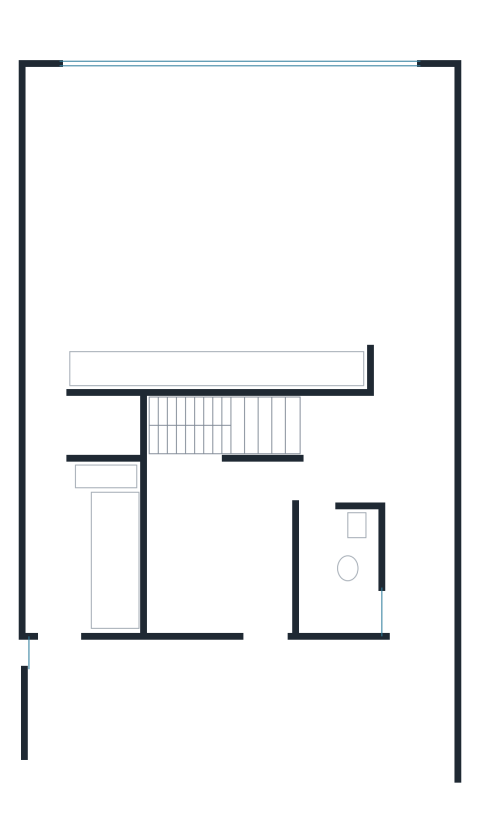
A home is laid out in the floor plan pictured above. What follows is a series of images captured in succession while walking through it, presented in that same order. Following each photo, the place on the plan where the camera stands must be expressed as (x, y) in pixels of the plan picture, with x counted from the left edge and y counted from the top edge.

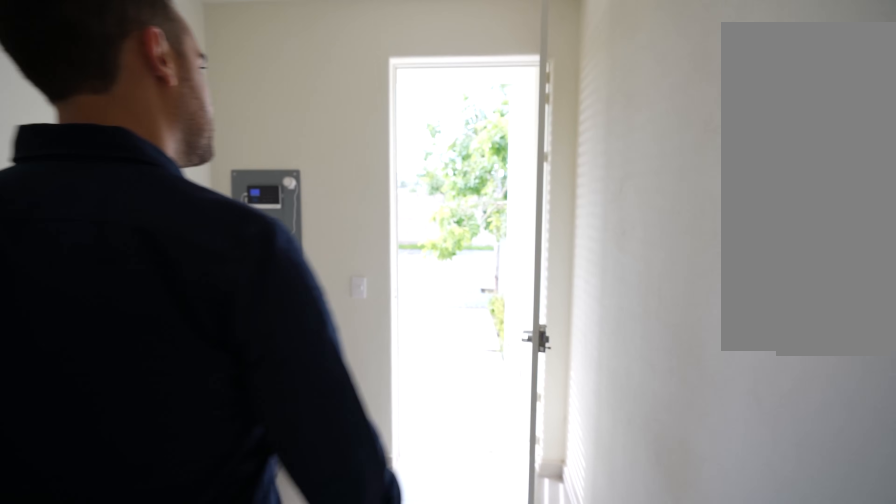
(50, 473)
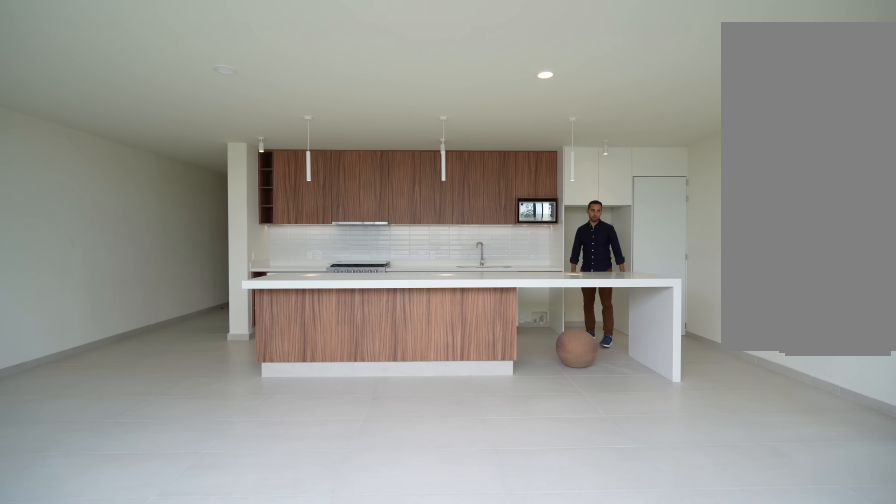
(197, 96)
